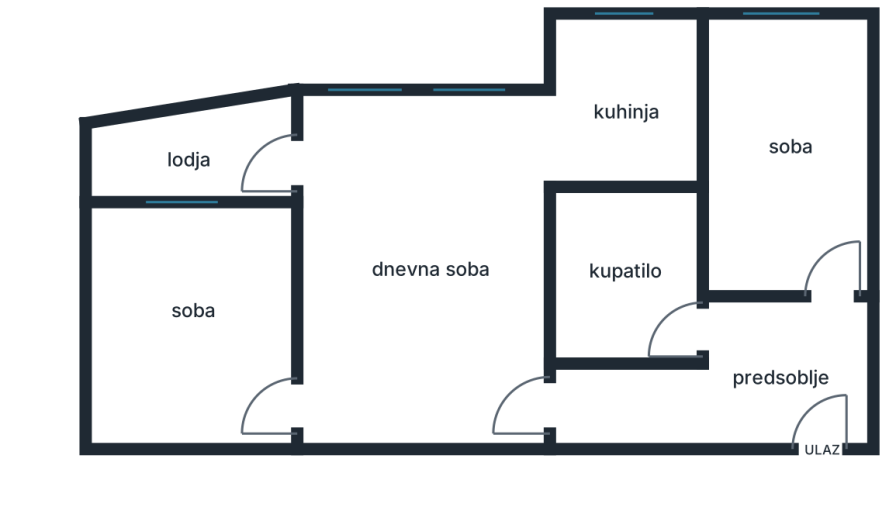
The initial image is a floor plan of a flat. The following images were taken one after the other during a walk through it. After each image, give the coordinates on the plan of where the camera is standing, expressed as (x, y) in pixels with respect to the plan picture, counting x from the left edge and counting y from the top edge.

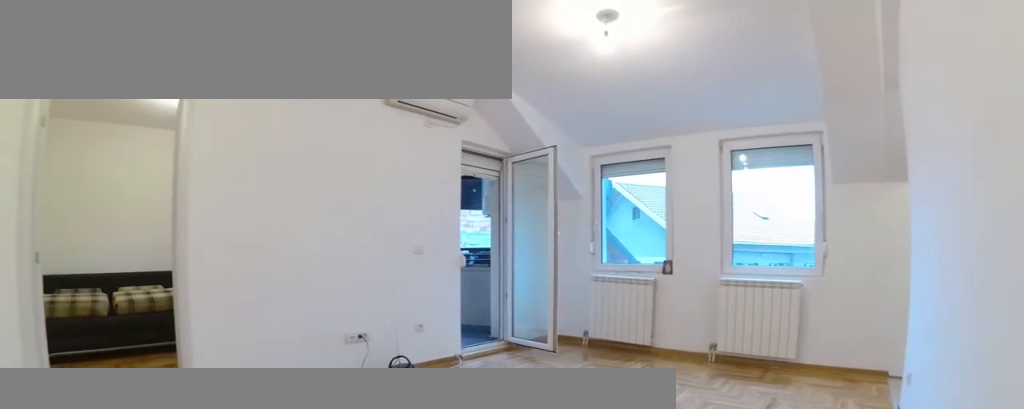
(535, 392)
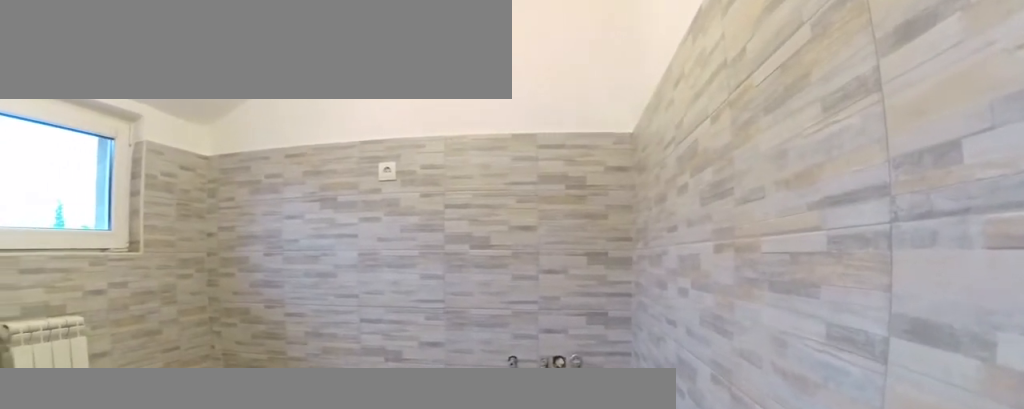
(537, 175)
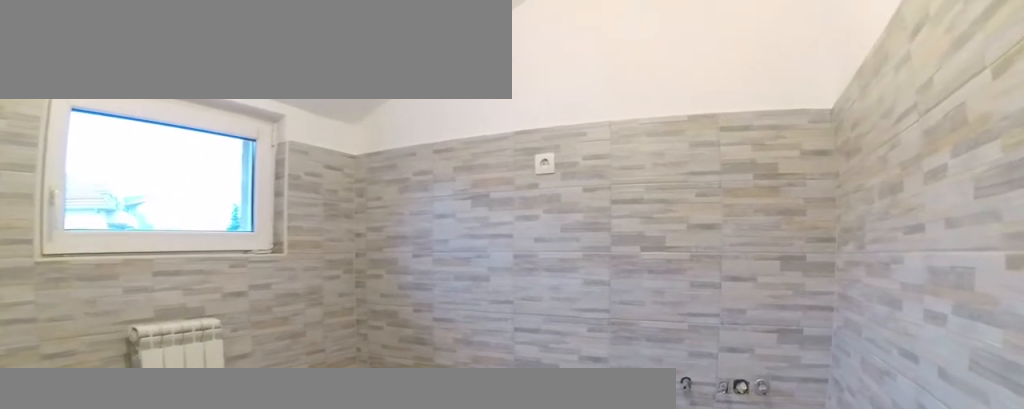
(555, 184)
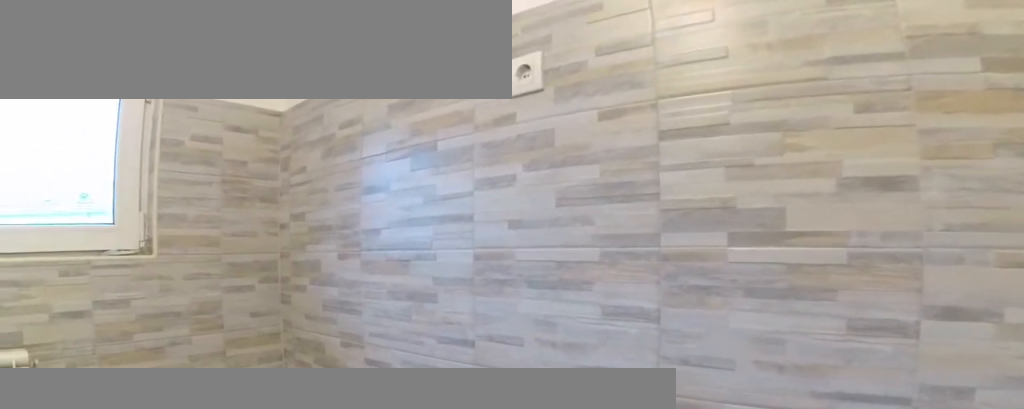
(622, 173)
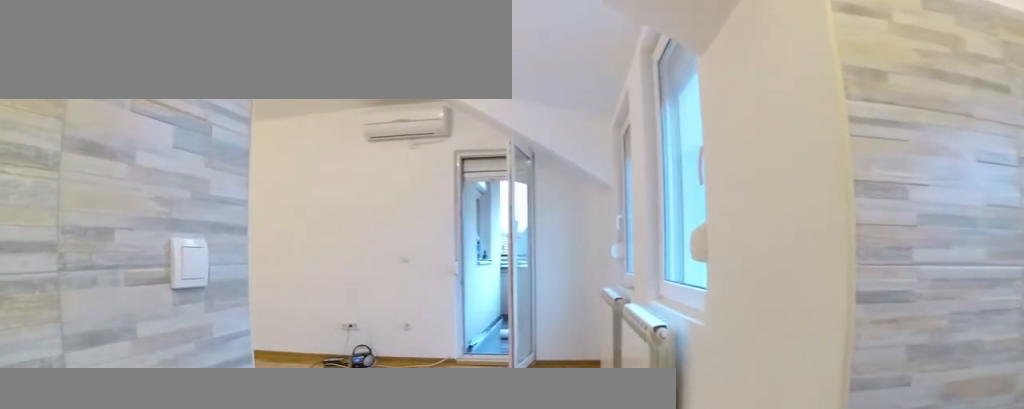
(635, 137)
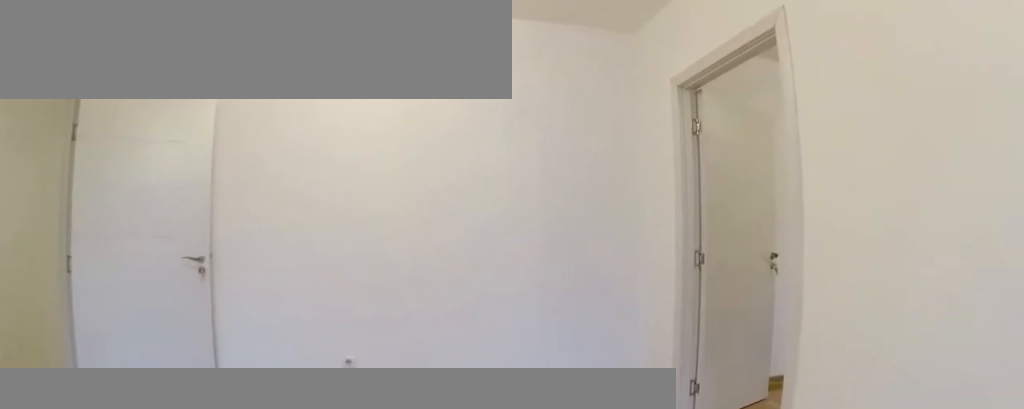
(339, 227)
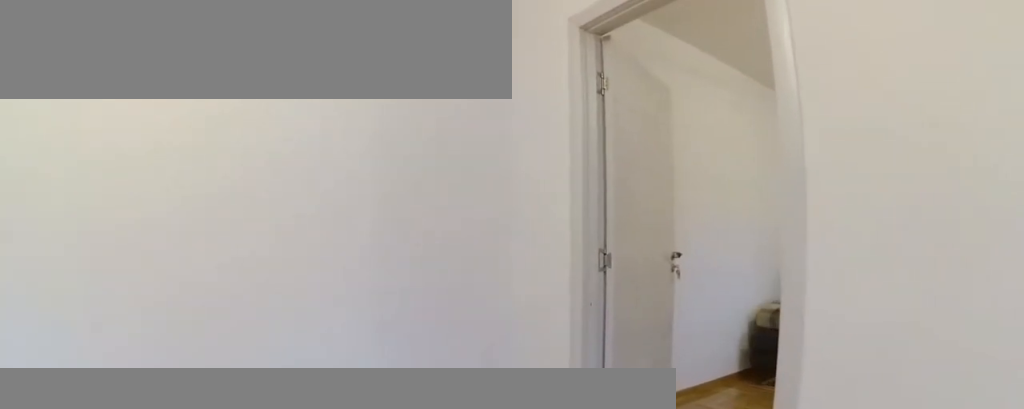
(345, 302)
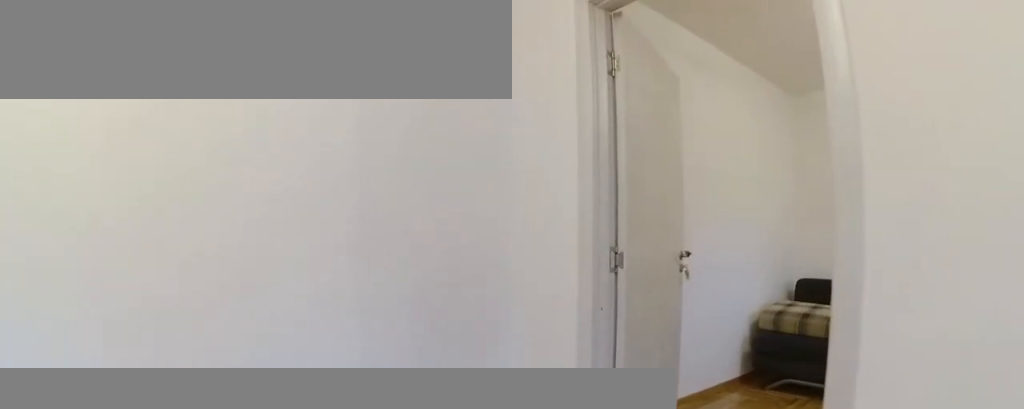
(351, 319)
